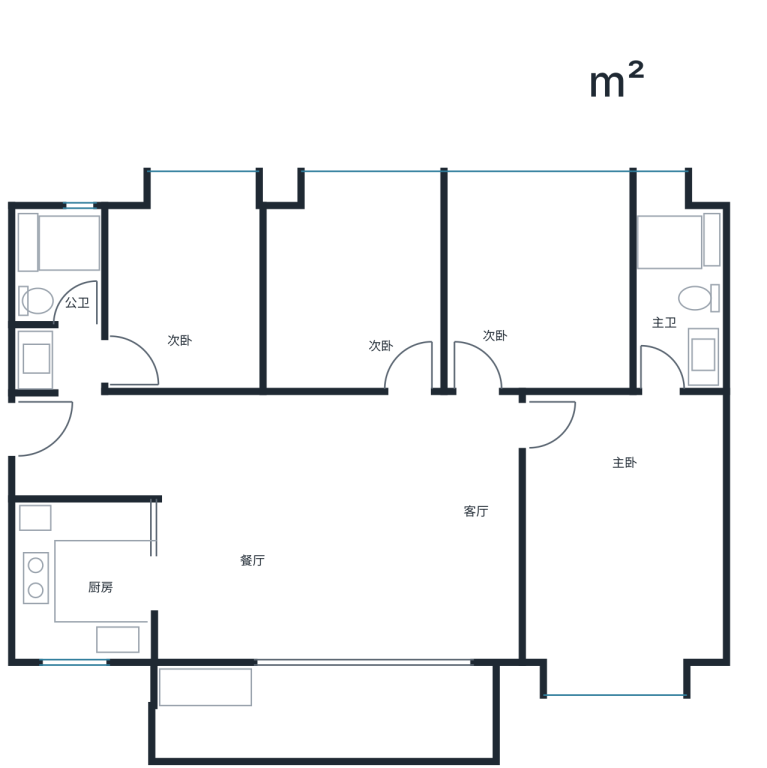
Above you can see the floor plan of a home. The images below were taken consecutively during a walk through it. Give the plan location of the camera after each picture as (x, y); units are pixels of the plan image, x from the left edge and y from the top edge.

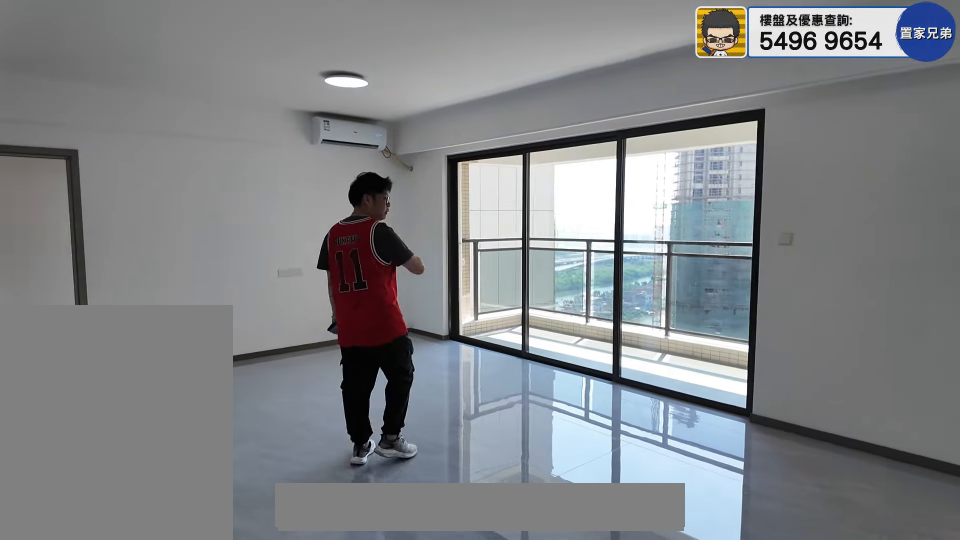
(244, 534)
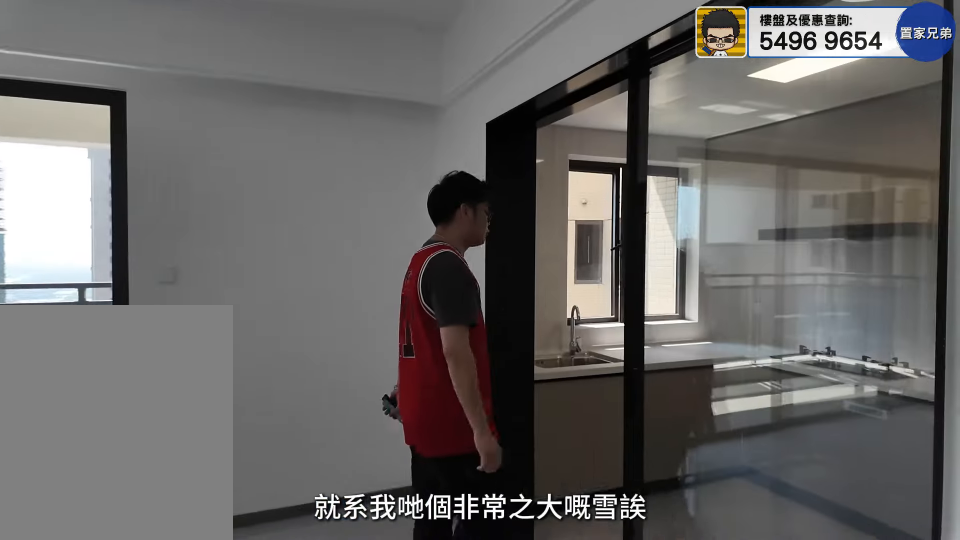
(225, 589)
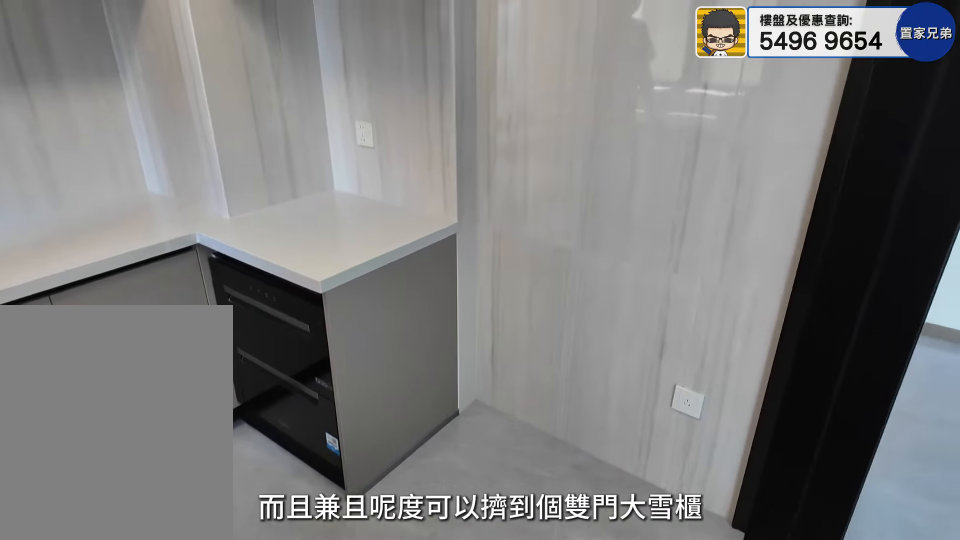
(99, 590)
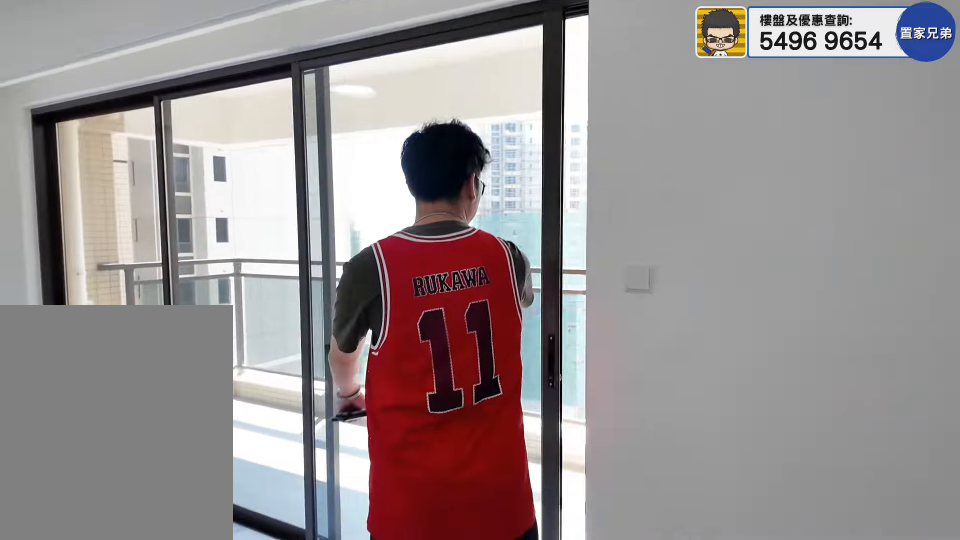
(325, 624)
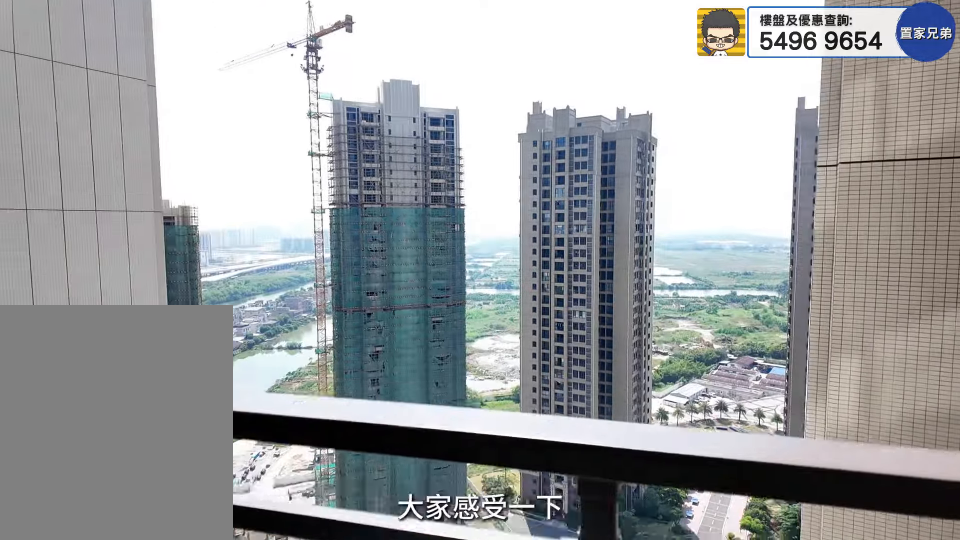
(368, 720)
